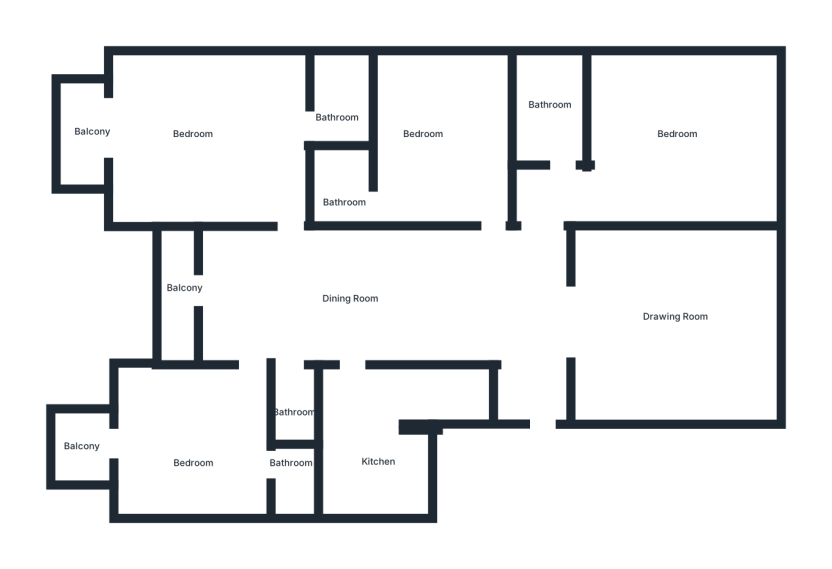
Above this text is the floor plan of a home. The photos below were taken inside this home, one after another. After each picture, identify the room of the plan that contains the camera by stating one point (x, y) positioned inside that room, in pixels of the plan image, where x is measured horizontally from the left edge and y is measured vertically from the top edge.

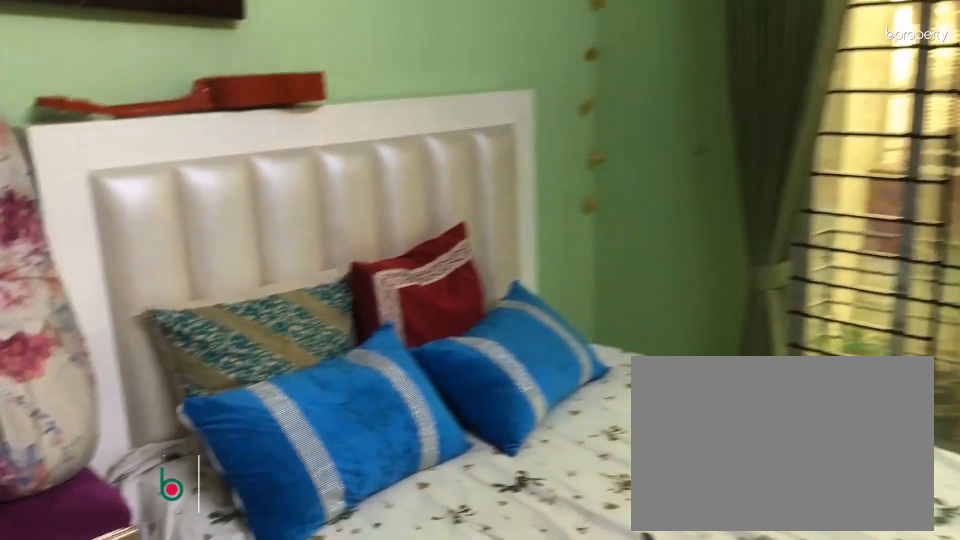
(444, 141)
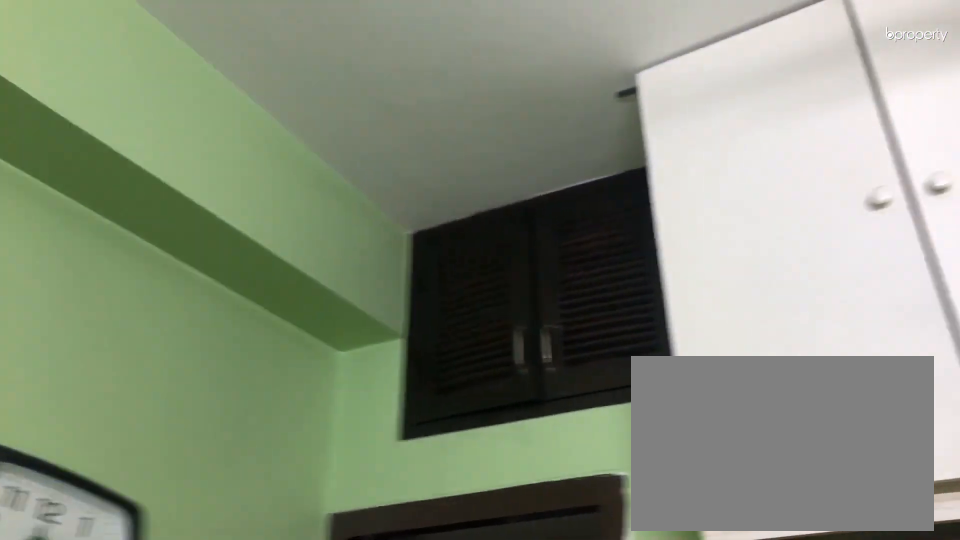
(442, 170)
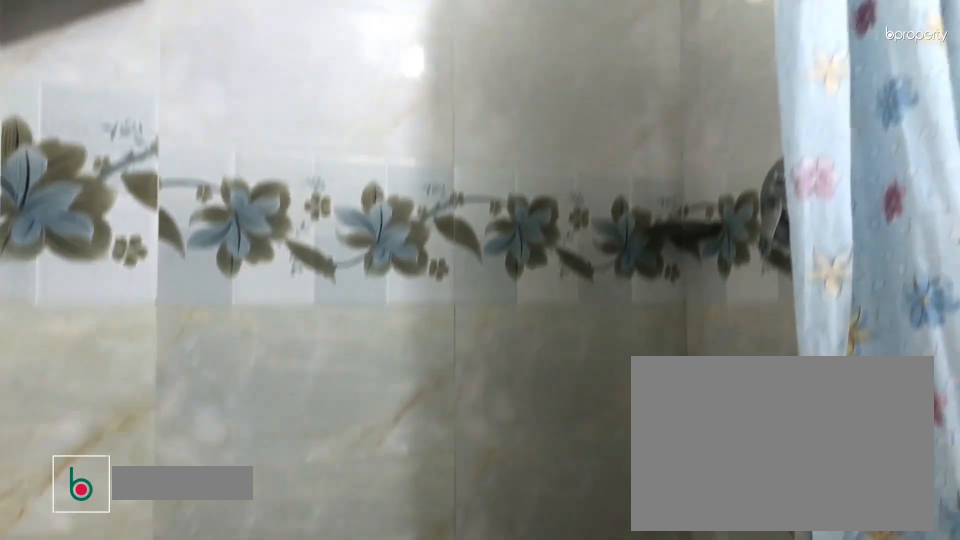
(349, 94)
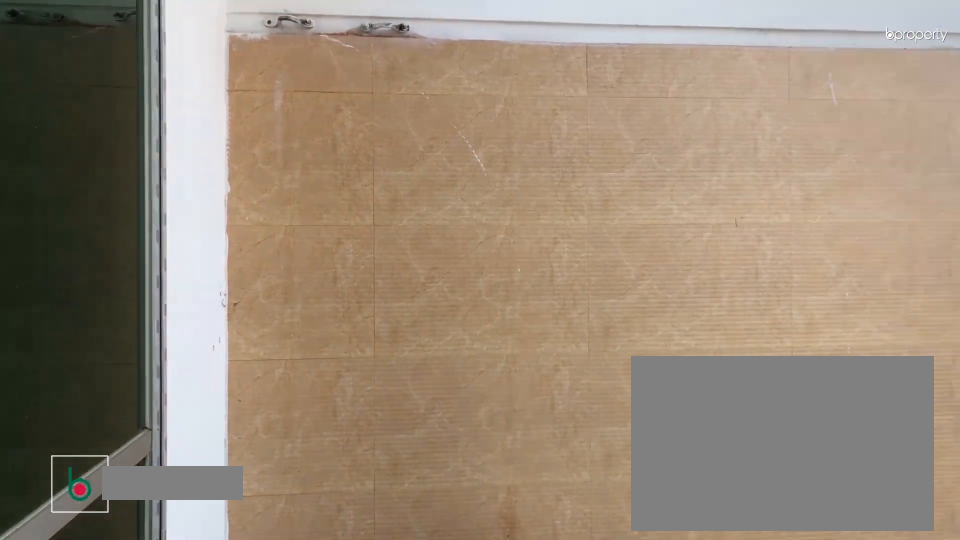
(178, 289)
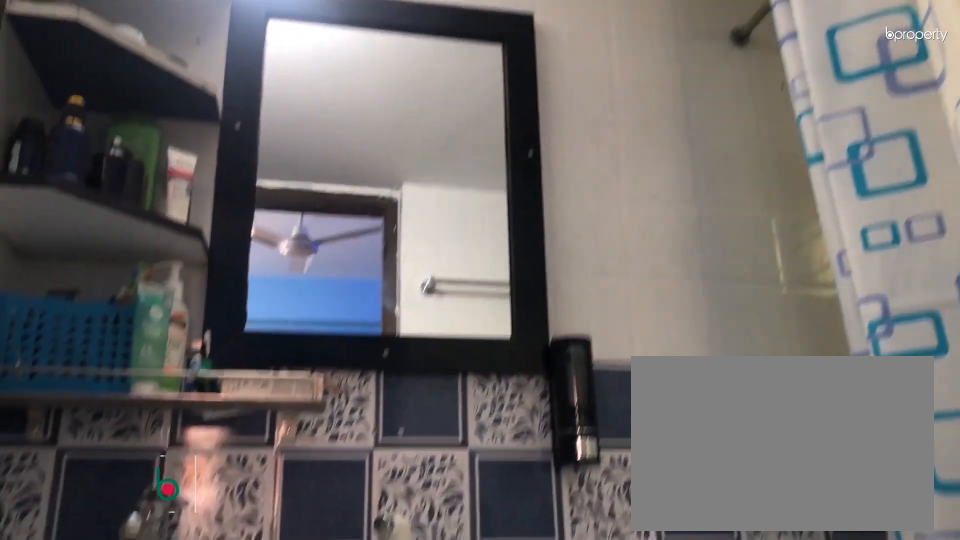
(298, 474)
